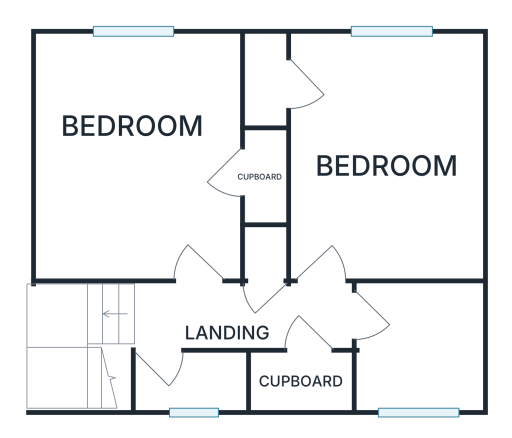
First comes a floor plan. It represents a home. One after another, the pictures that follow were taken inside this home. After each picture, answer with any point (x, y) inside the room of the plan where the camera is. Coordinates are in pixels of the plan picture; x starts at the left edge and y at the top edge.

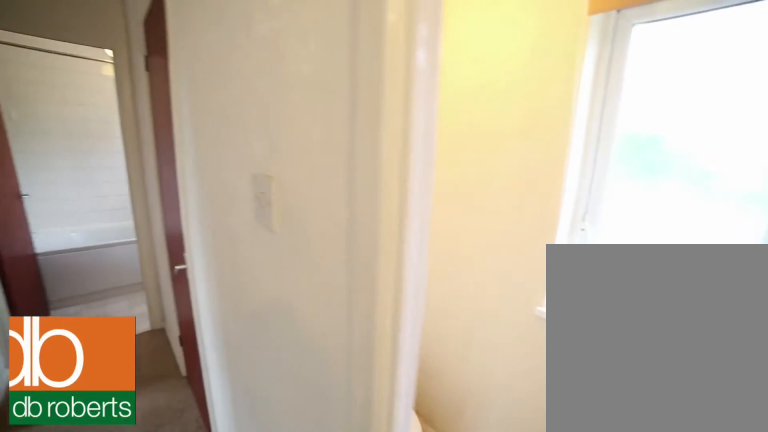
(234, 317)
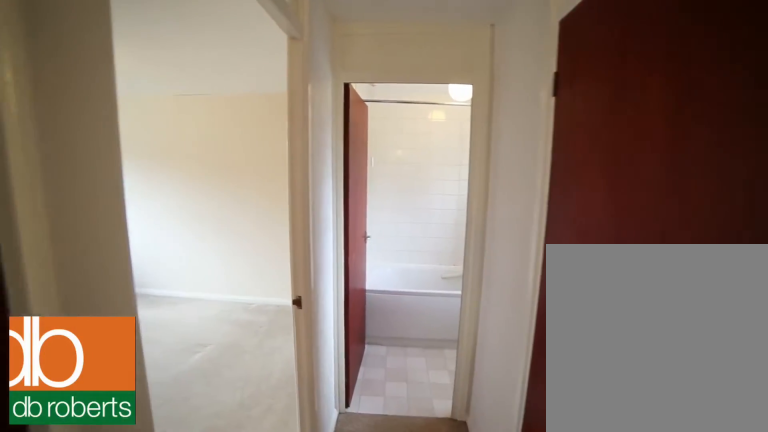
(234, 317)
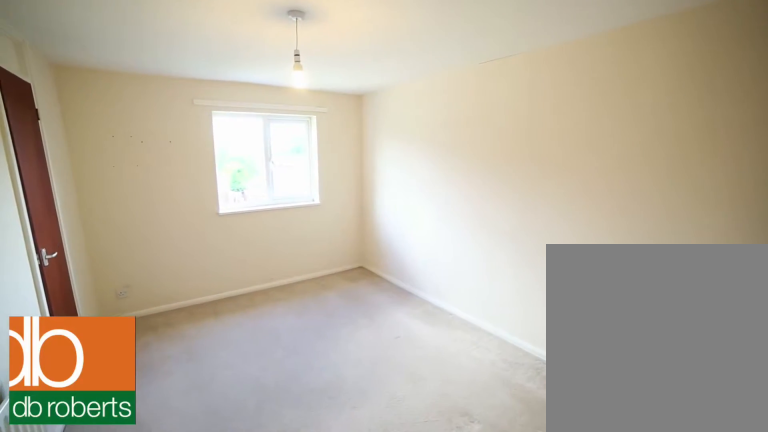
(379, 158)
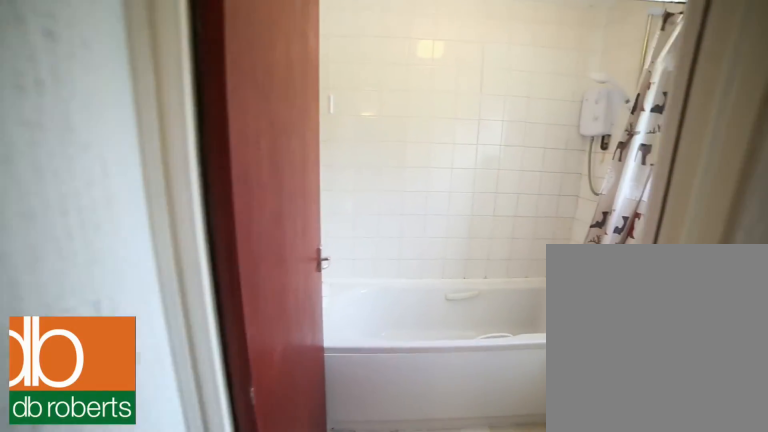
(422, 347)
